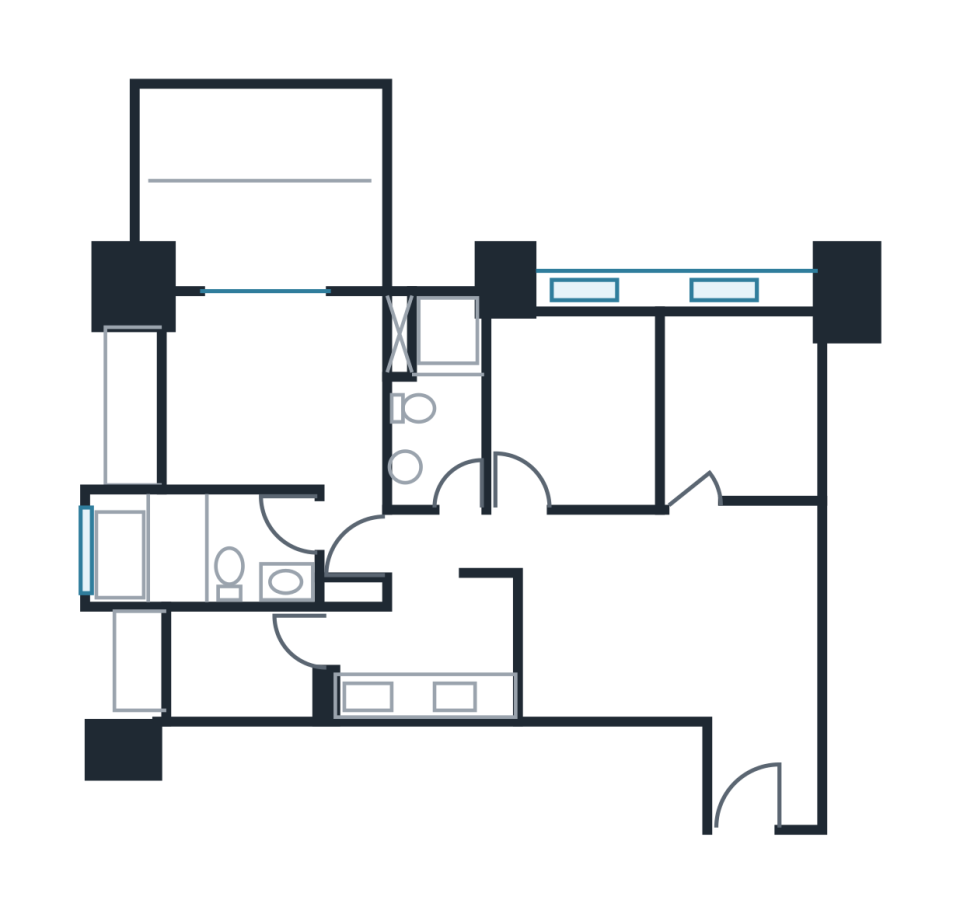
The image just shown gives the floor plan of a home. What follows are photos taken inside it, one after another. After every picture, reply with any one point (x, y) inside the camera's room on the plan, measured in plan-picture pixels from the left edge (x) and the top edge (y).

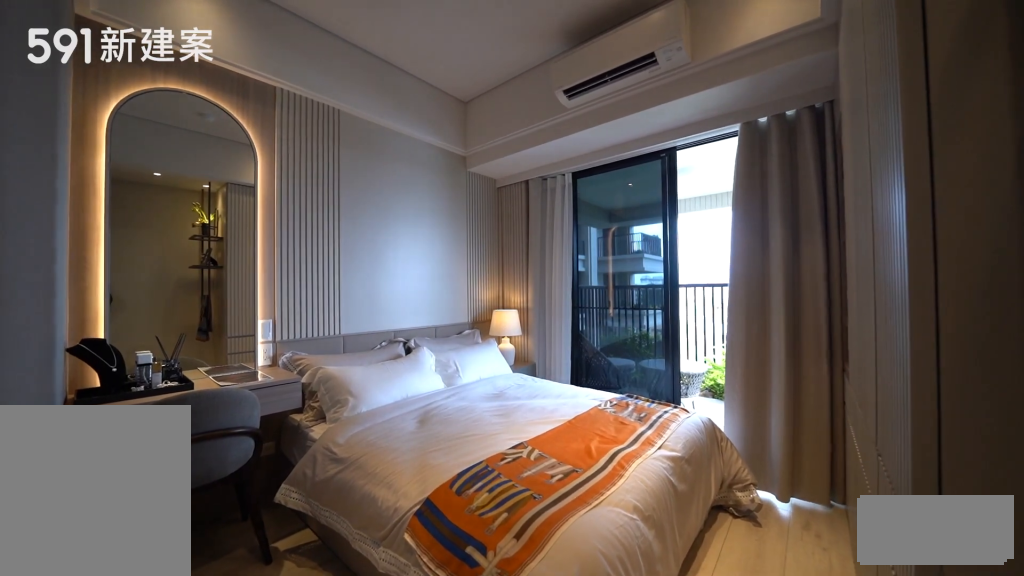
(275, 400)
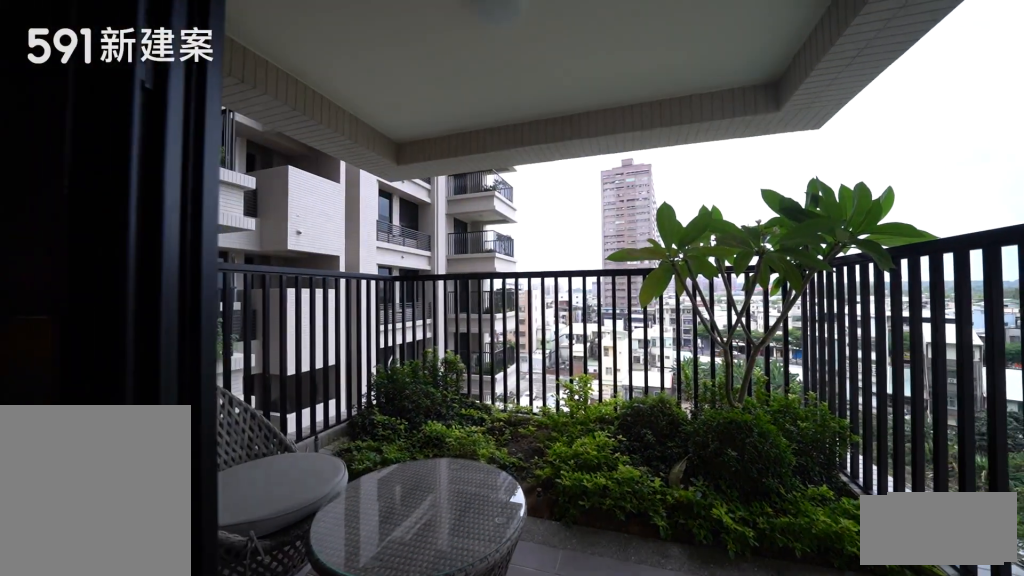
(262, 191)
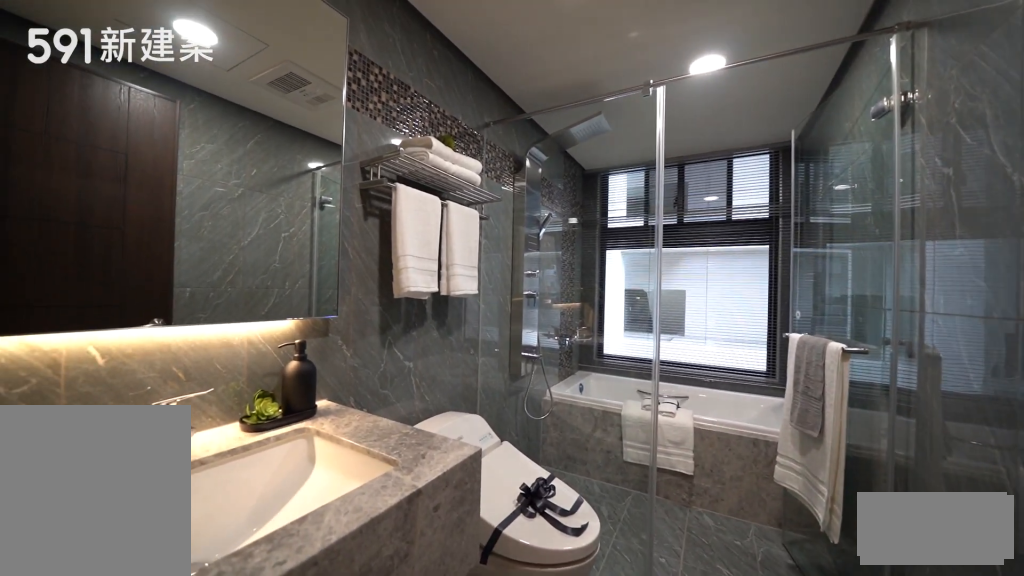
(194, 548)
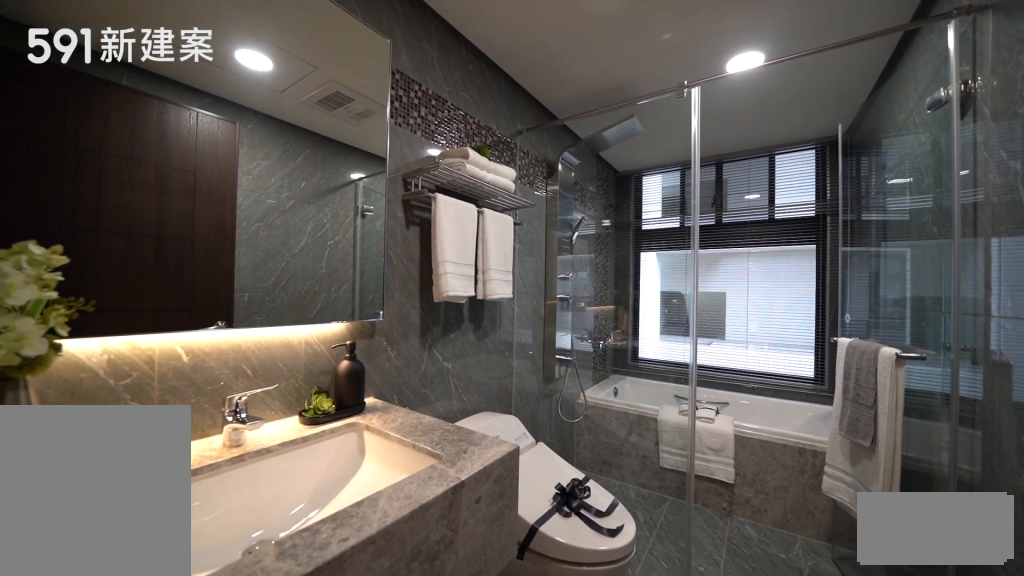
(194, 548)
